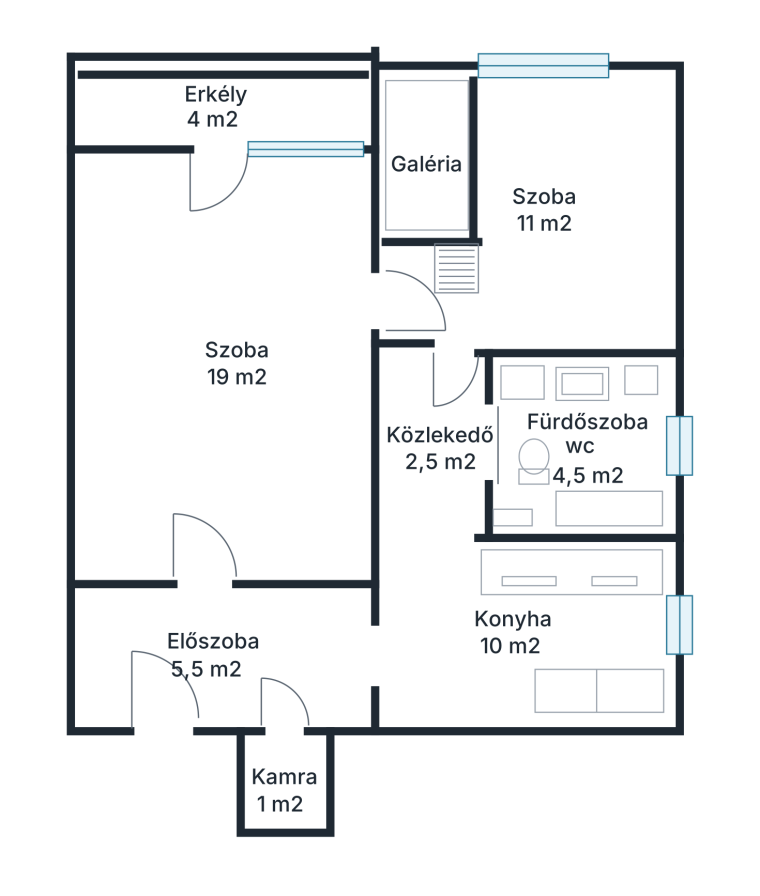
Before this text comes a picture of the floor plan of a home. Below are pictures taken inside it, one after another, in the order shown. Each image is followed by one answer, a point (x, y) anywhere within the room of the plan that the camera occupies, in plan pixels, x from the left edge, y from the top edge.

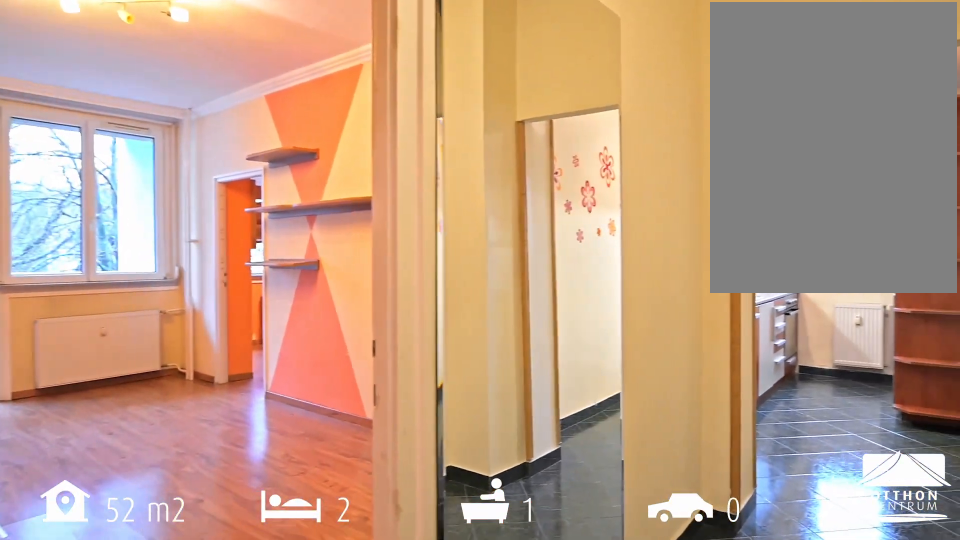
(204, 651)
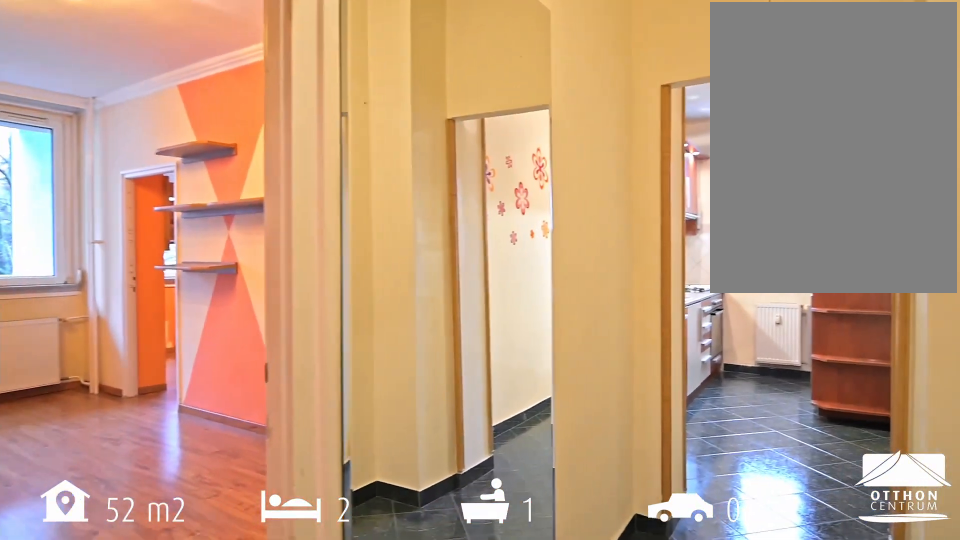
(205, 651)
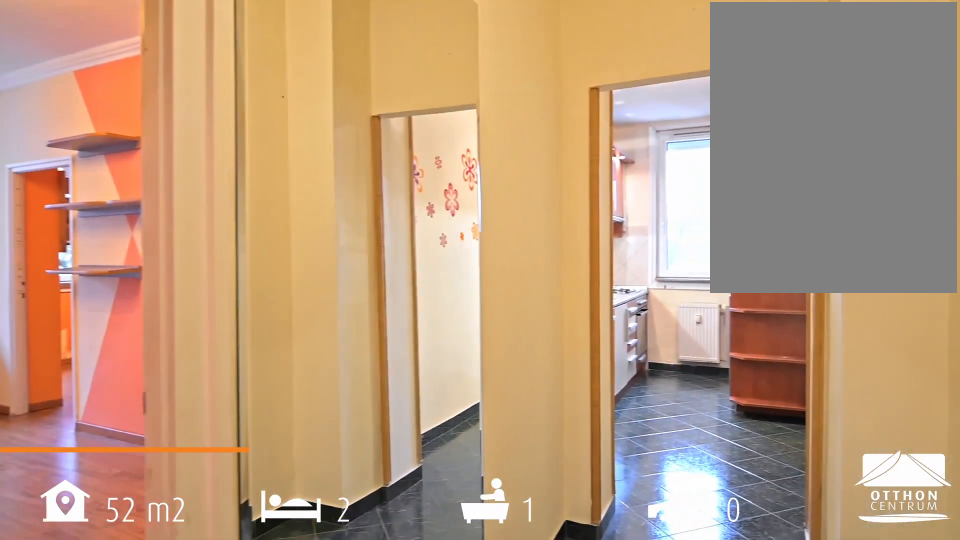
(108, 697)
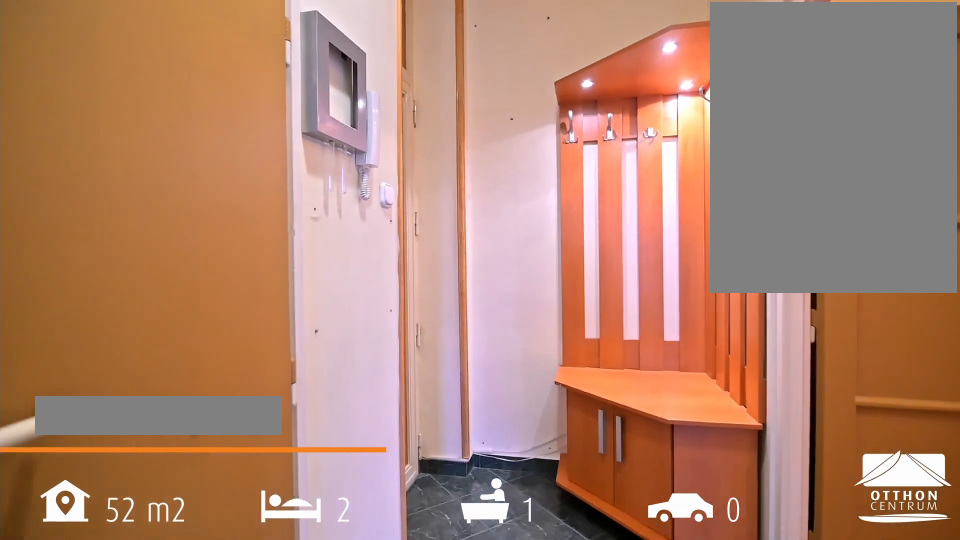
(205, 651)
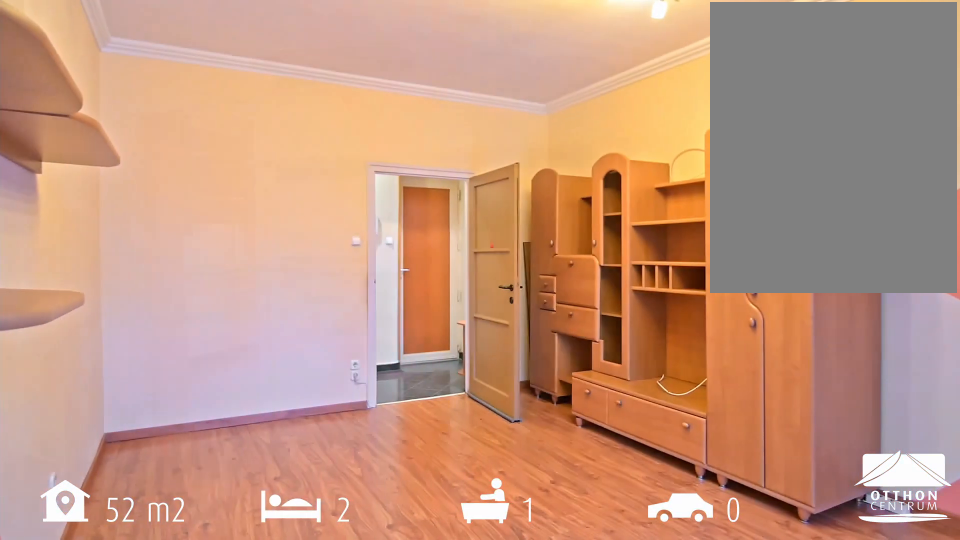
(237, 358)
